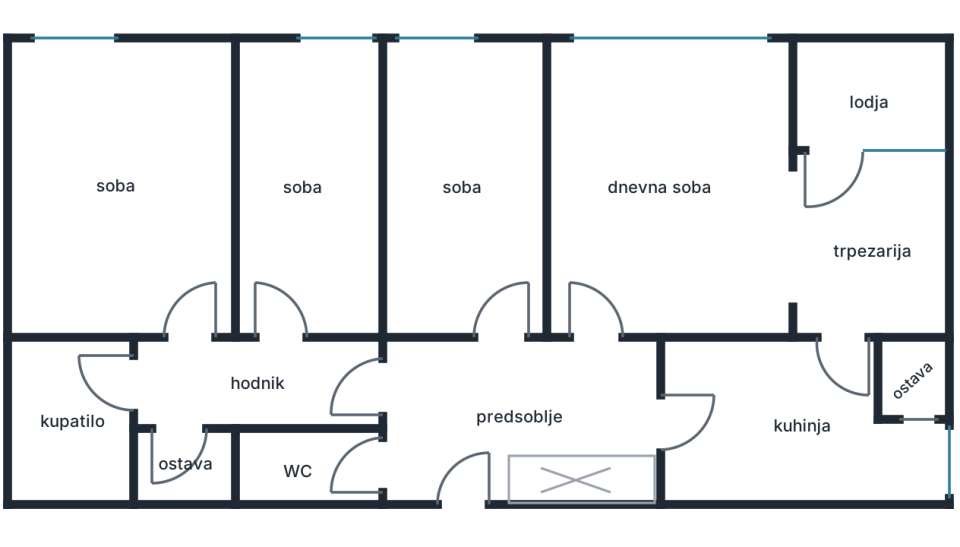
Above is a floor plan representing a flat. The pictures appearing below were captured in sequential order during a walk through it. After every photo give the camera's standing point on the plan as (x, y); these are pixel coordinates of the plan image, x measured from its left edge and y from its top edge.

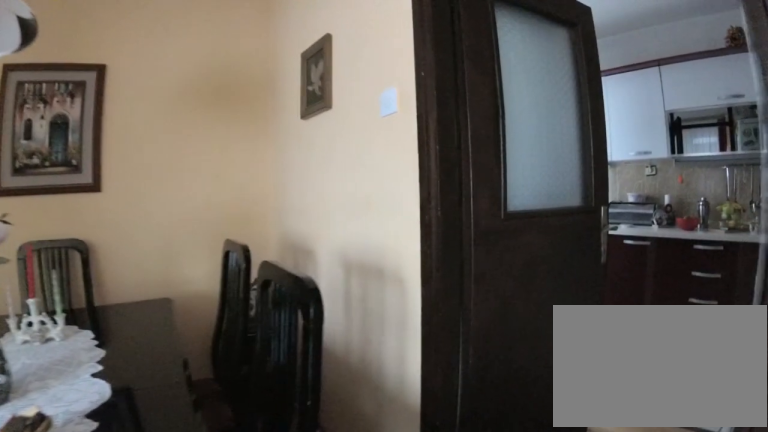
(793, 227)
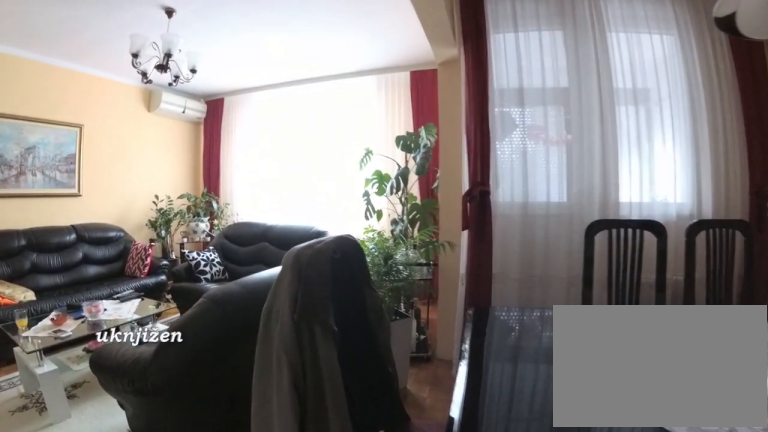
(837, 322)
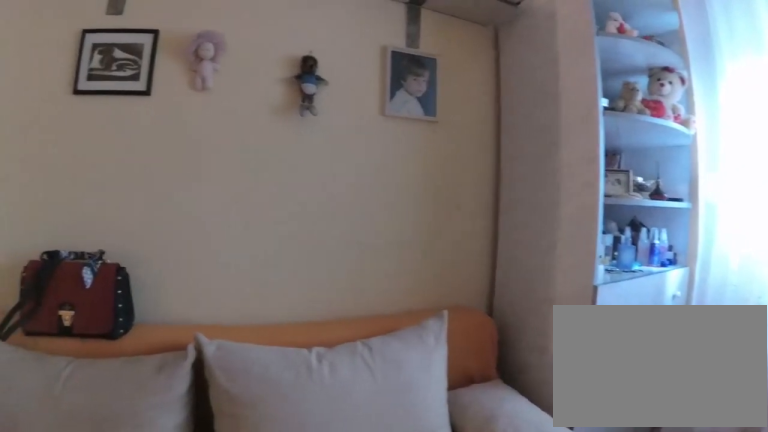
(345, 175)
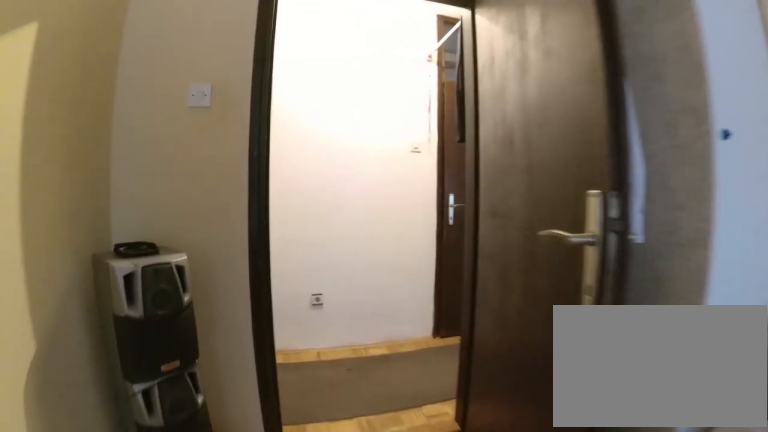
(298, 198)
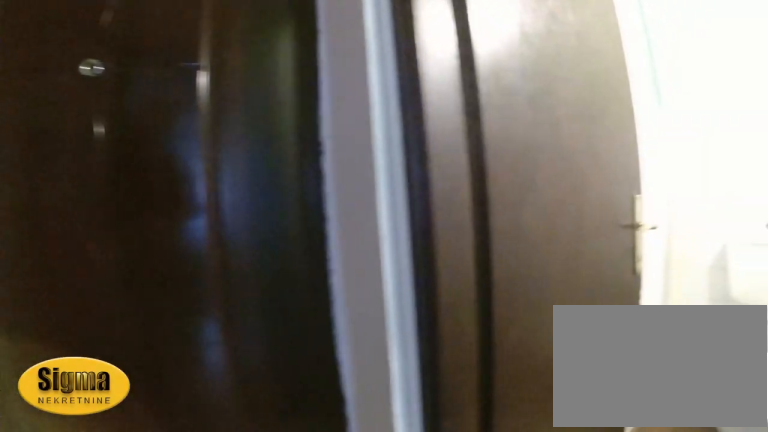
(445, 413)
